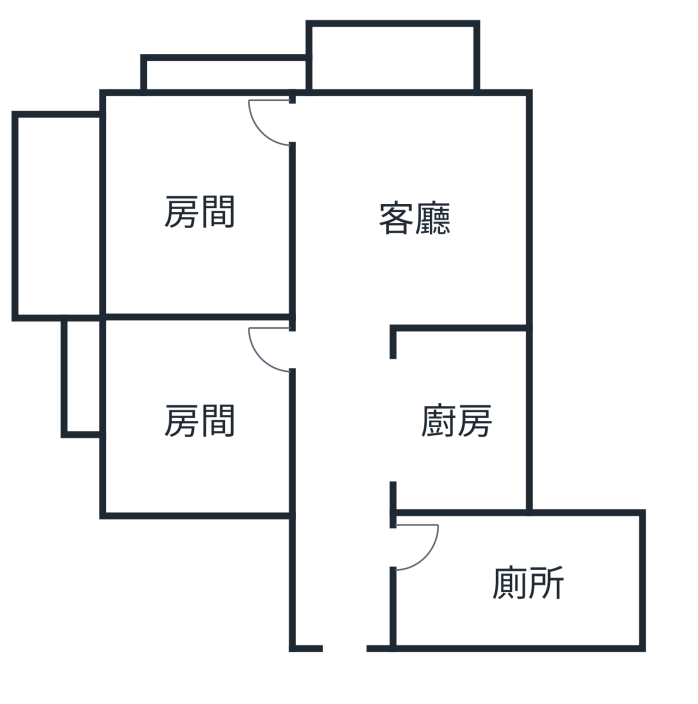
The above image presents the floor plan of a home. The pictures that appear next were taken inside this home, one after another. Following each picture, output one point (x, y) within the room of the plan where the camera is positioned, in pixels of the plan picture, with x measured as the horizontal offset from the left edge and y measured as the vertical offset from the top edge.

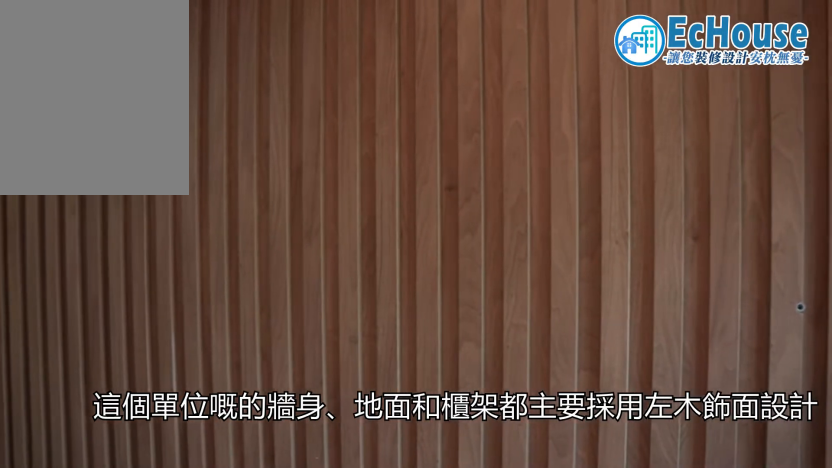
(488, 301)
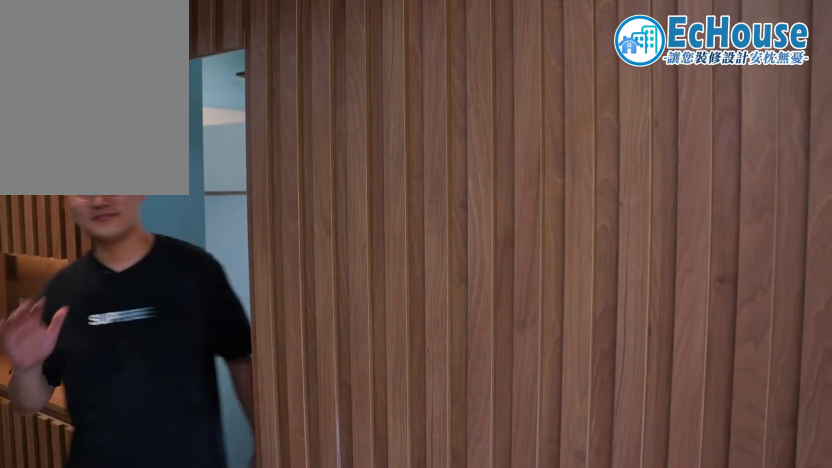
(488, 303)
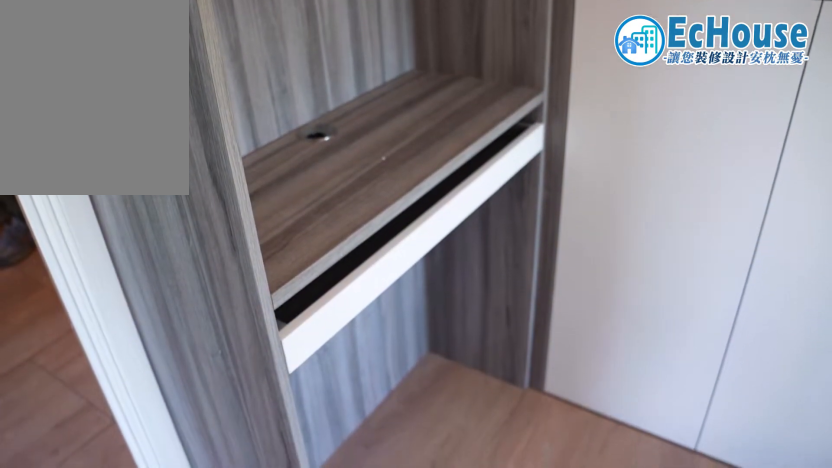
(200, 289)
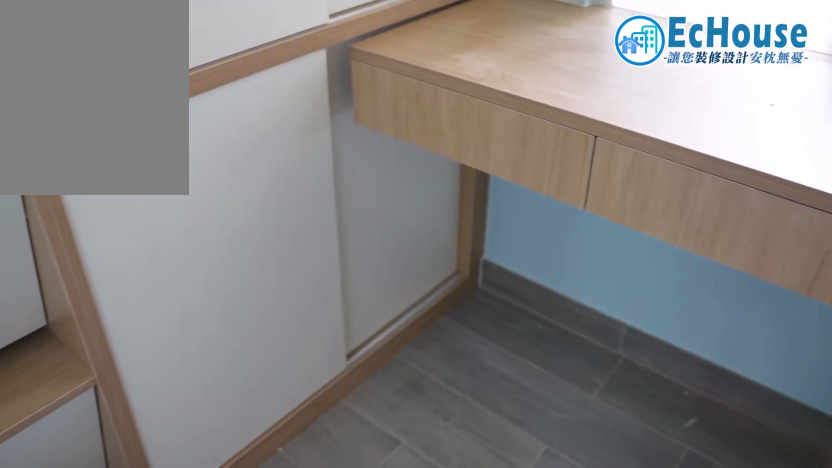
(197, 491)
